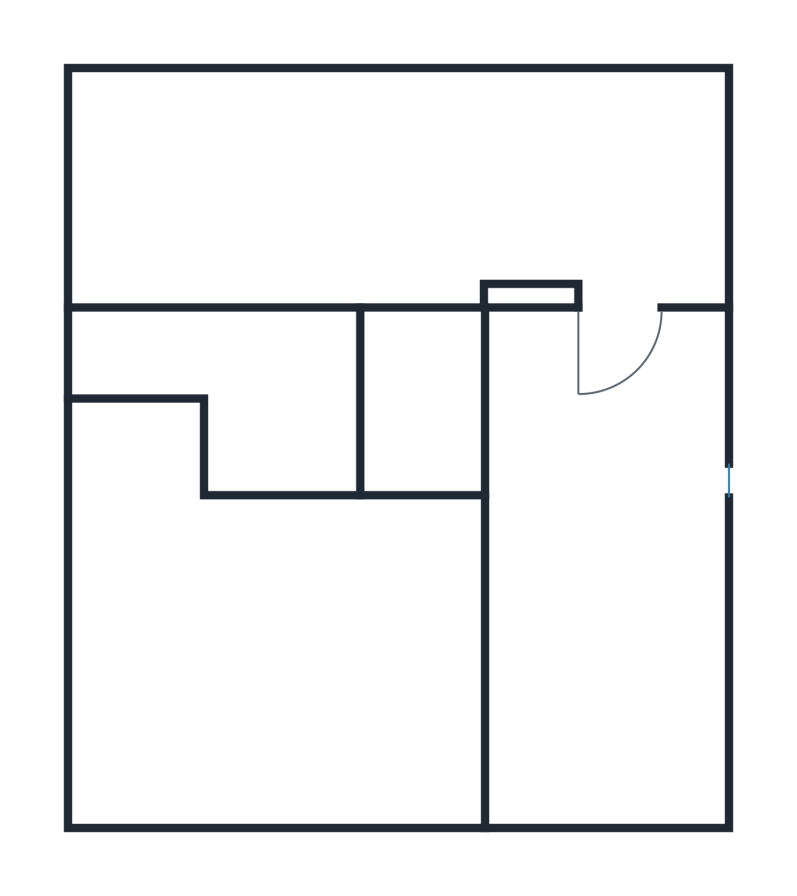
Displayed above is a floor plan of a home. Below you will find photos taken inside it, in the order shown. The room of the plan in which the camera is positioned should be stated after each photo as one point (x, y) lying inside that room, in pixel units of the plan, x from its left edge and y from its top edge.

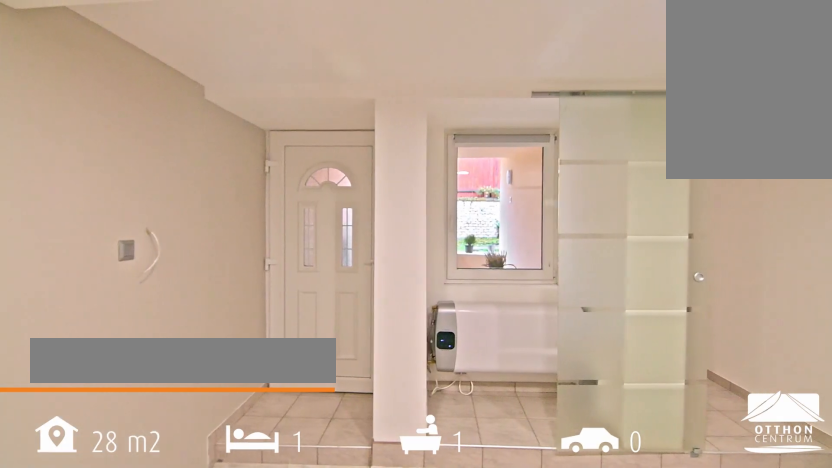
(355, 194)
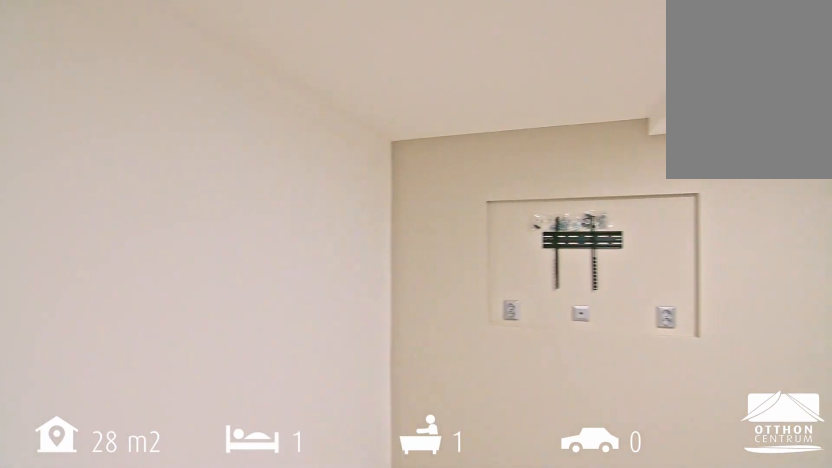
(355, 194)
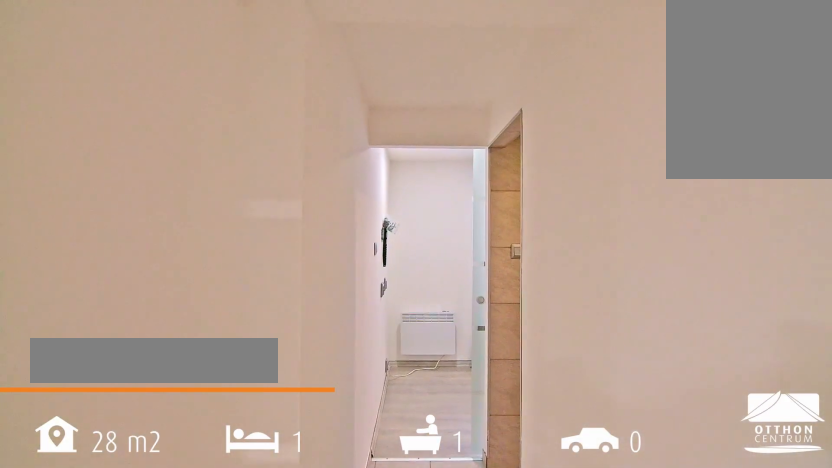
(430, 403)
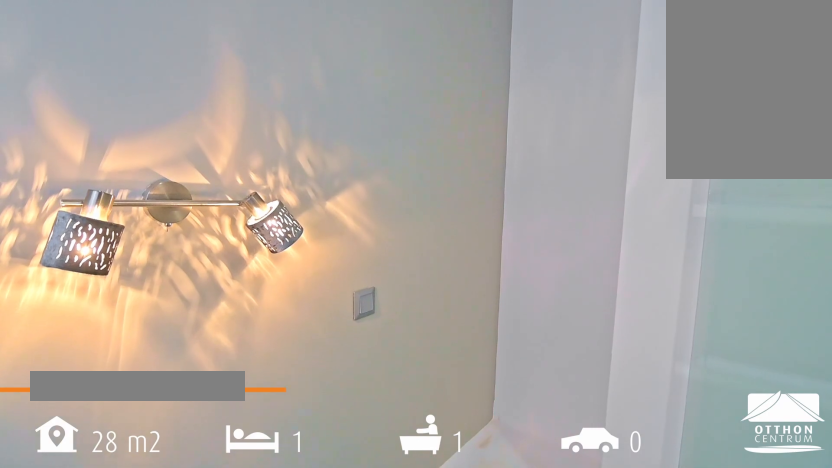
(249, 691)
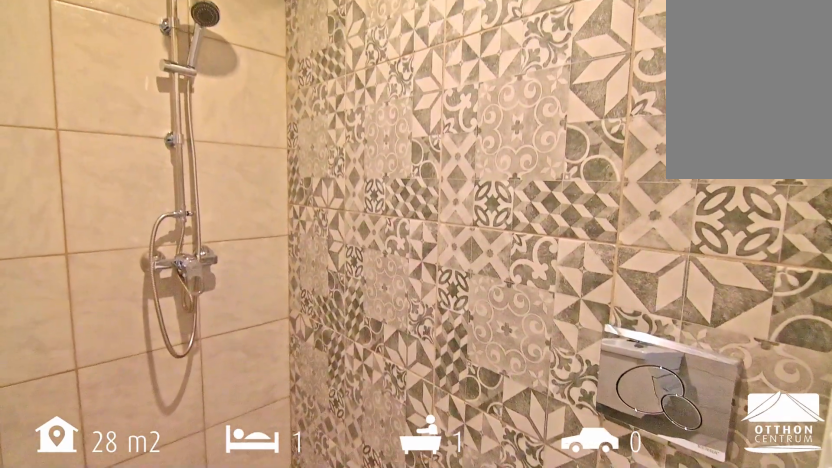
(282, 397)
